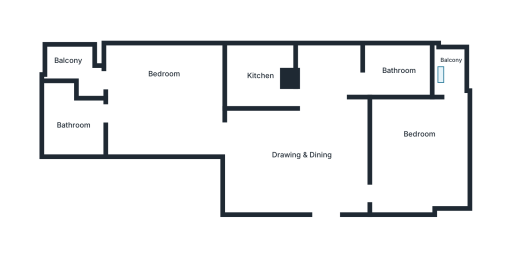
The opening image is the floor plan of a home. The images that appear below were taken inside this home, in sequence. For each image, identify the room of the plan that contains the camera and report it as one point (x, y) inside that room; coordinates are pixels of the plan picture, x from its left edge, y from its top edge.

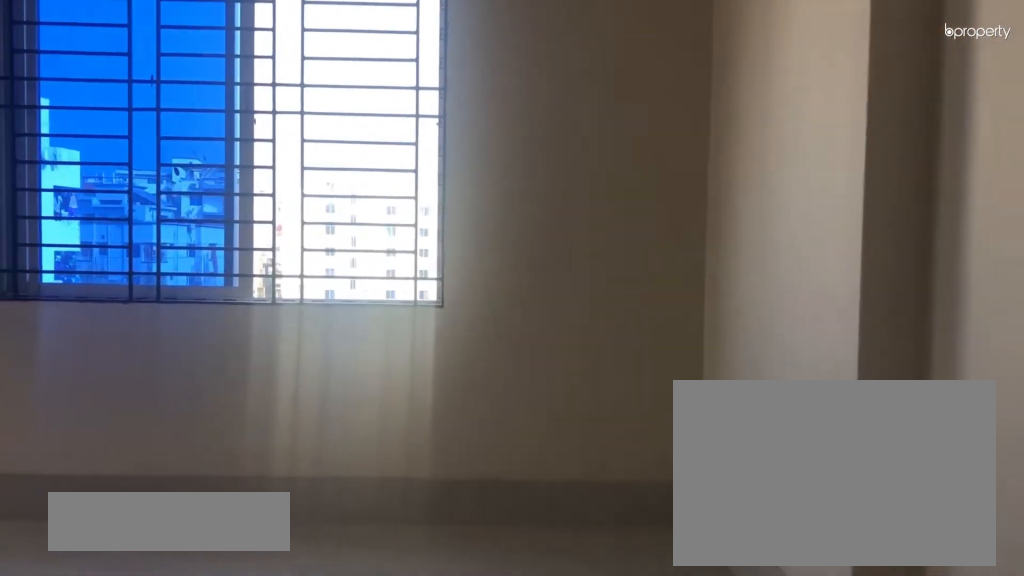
(420, 156)
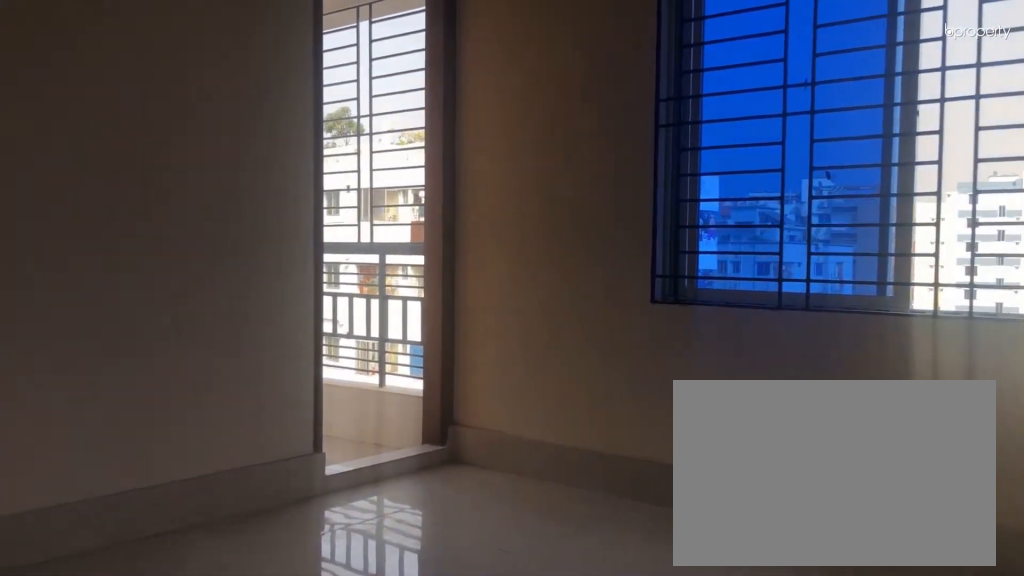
(420, 156)
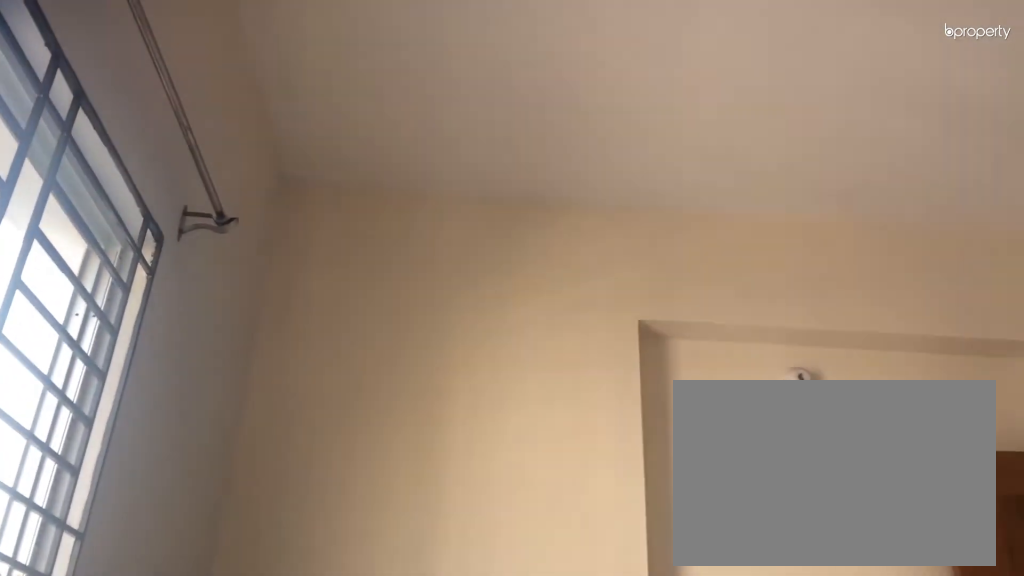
(420, 156)
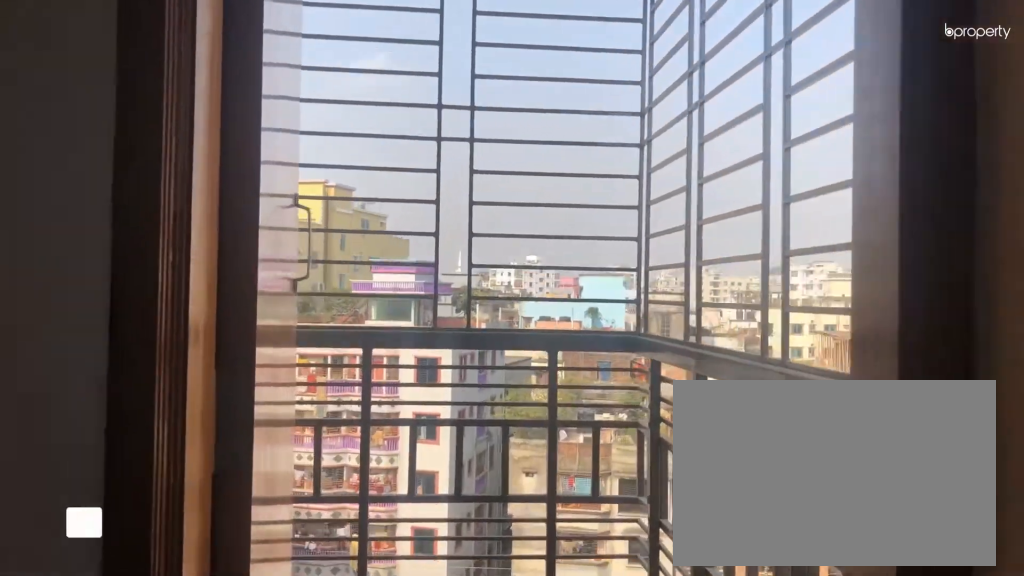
(452, 66)
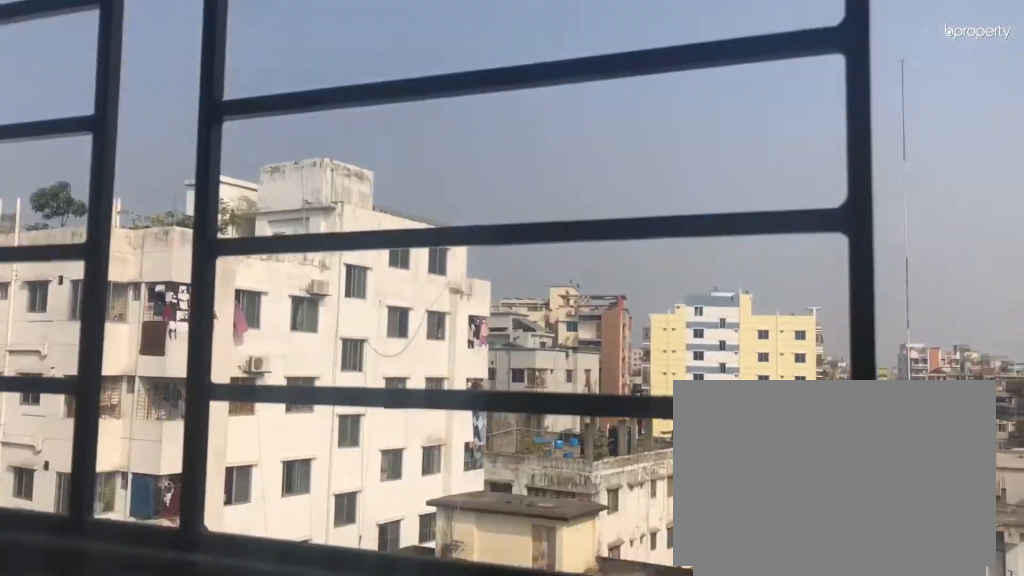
(452, 66)
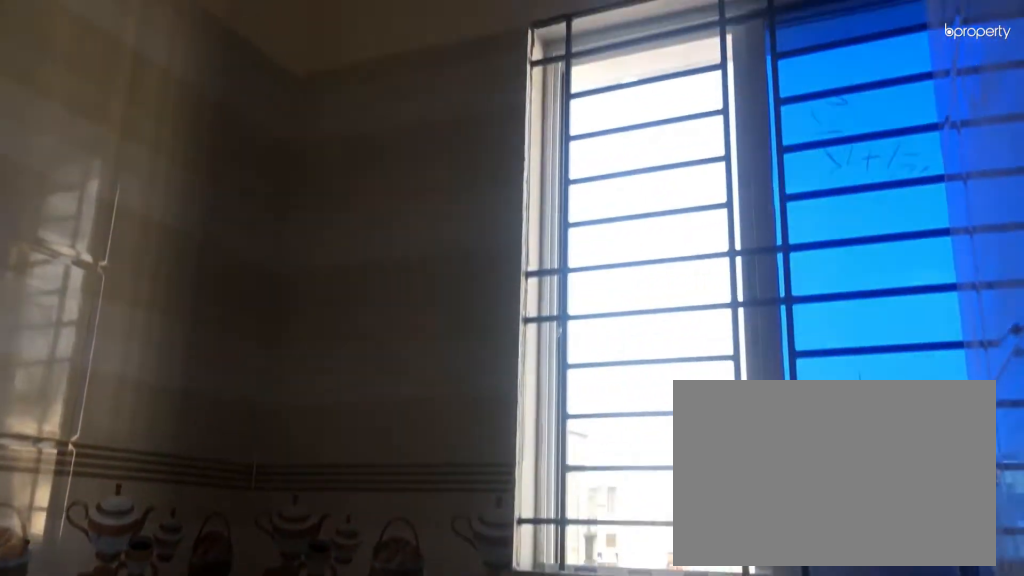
(259, 75)
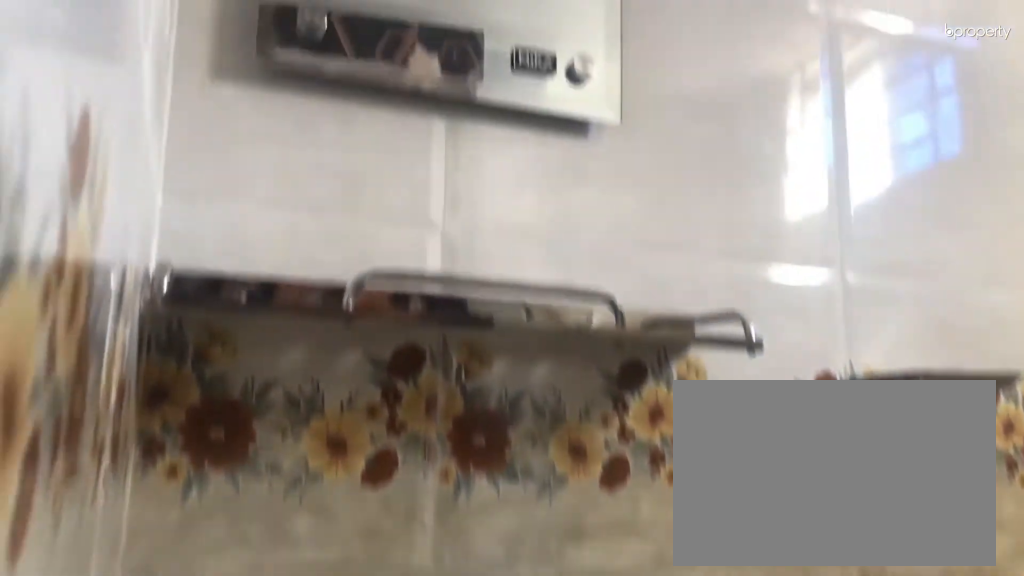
(71, 124)
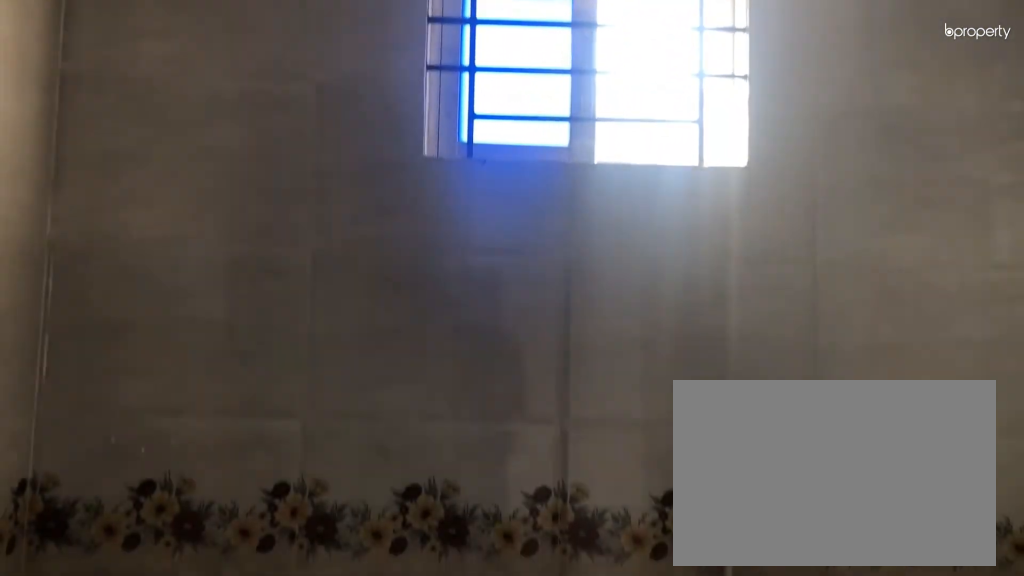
(71, 124)
